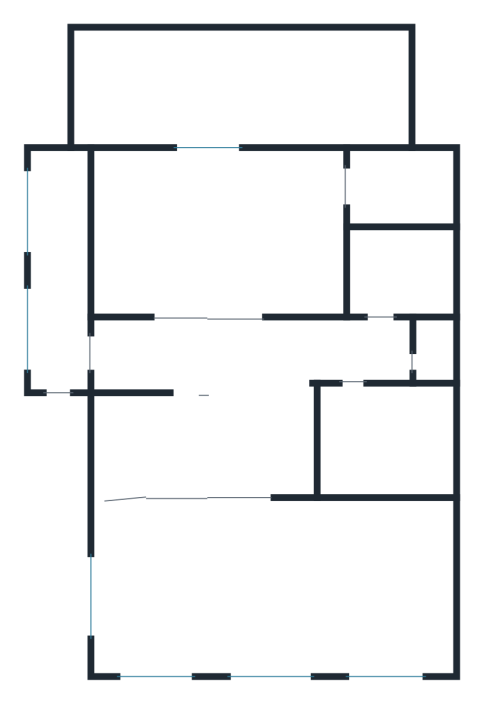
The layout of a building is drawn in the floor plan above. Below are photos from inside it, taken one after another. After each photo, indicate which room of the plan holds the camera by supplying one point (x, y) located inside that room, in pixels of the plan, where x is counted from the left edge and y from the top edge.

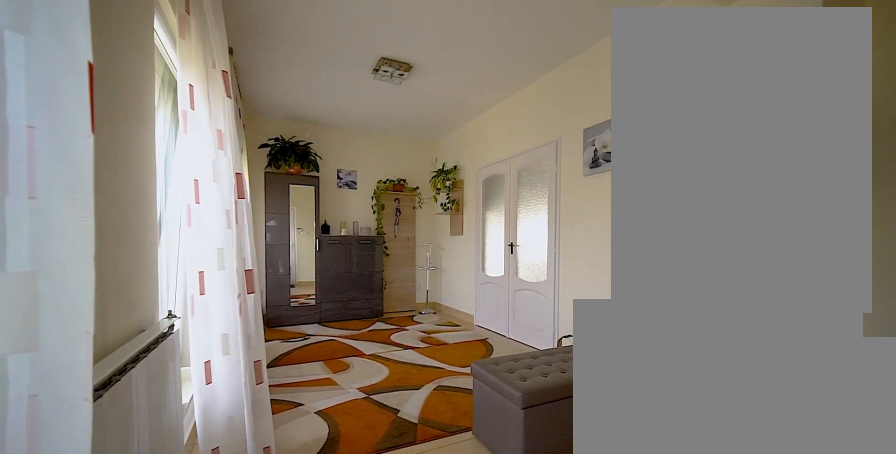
(59, 309)
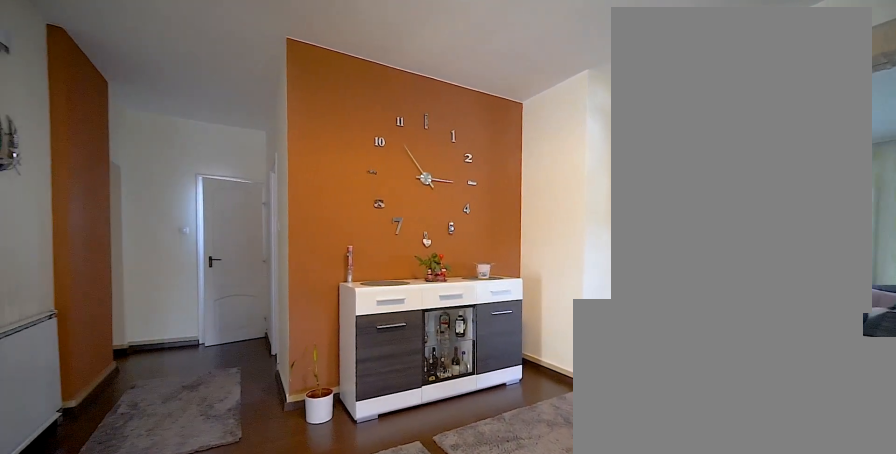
(227, 411)
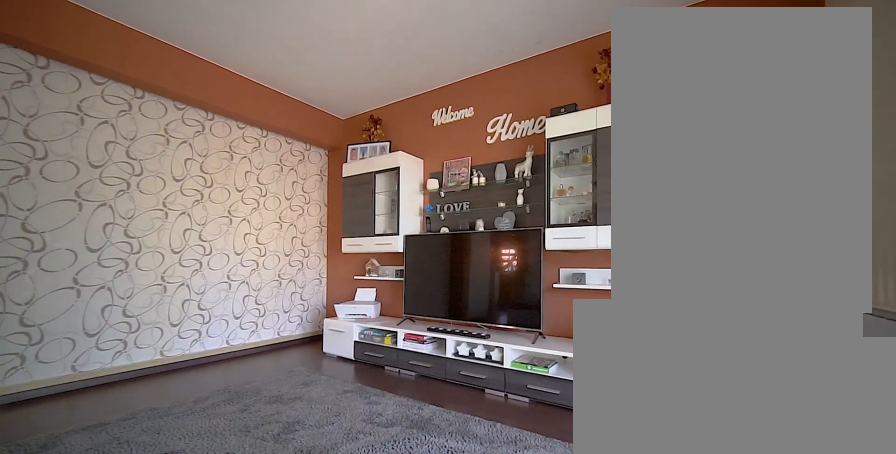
(281, 587)
